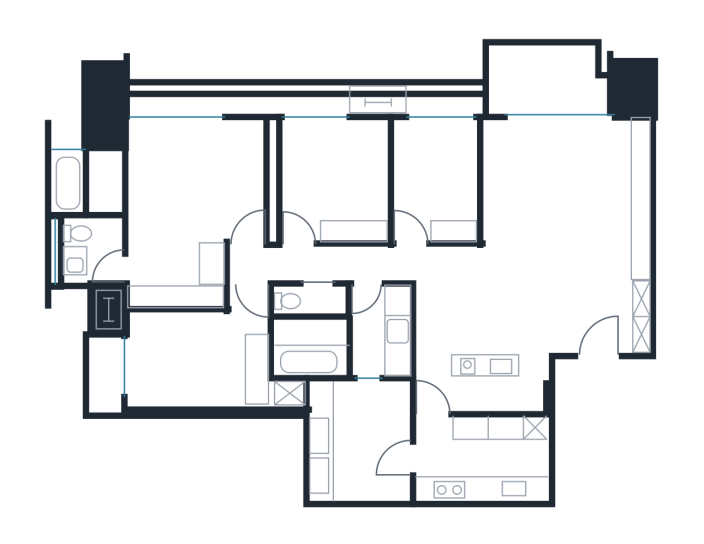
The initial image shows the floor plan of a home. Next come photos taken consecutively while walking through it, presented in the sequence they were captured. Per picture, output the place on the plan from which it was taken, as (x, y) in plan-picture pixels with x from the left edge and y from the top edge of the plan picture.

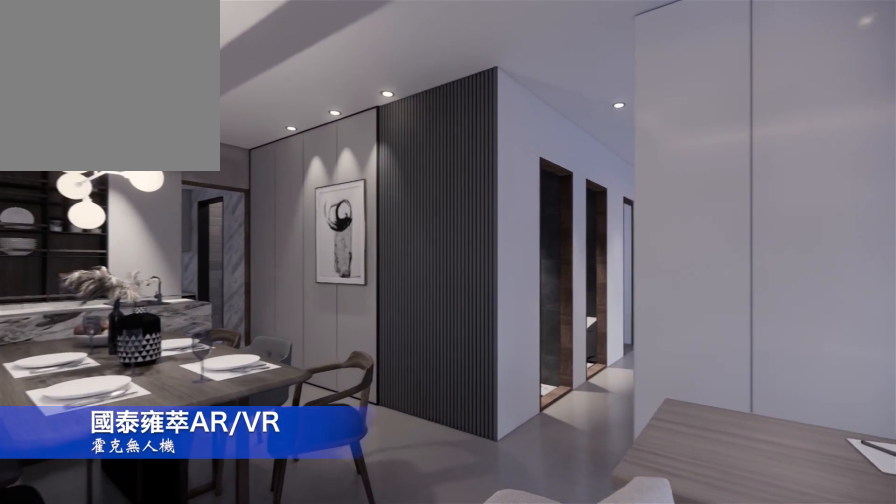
(506, 244)
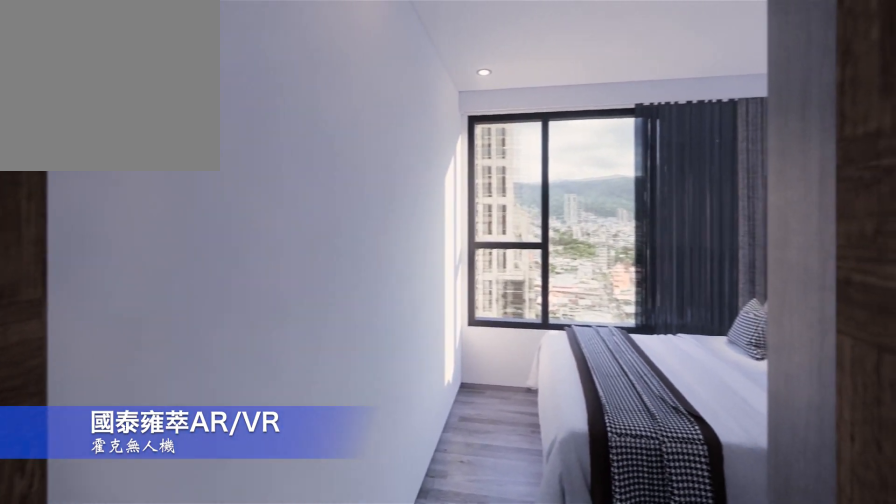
(306, 206)
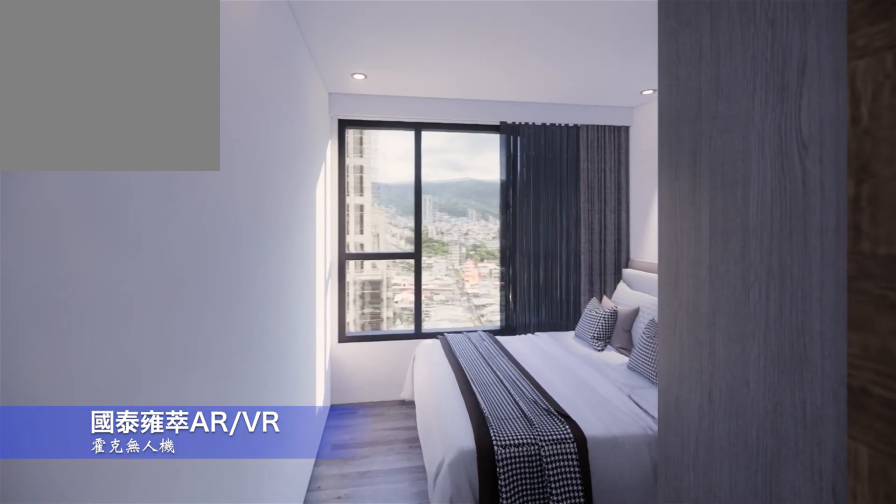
(307, 202)
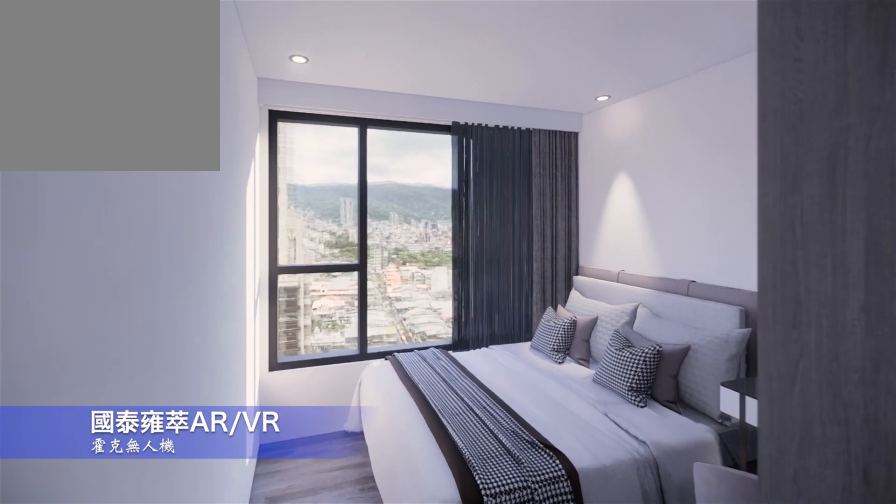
(309, 198)
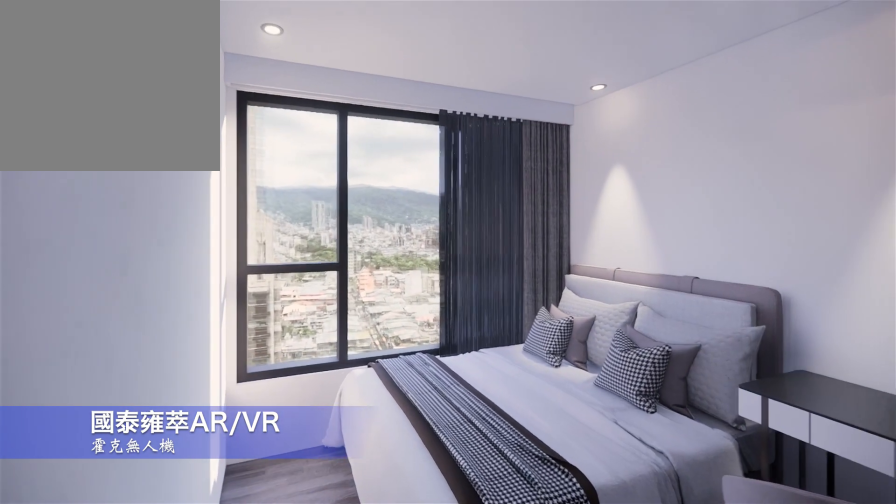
(310, 195)
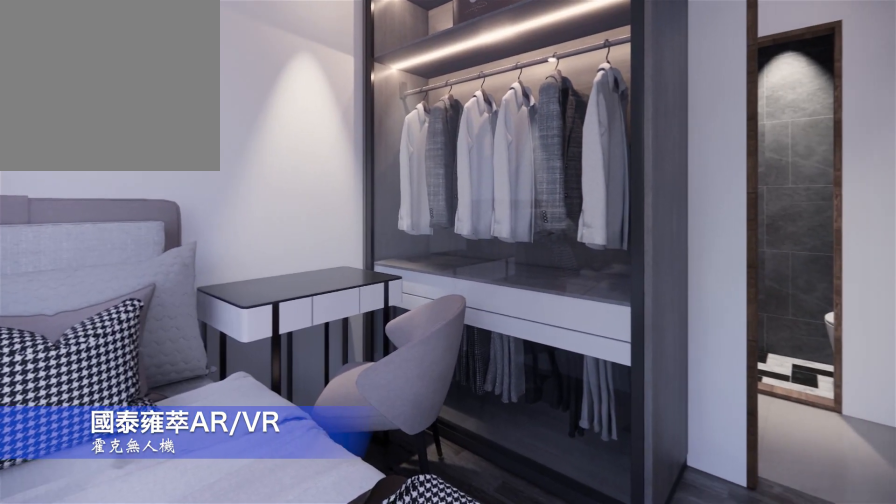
(327, 185)
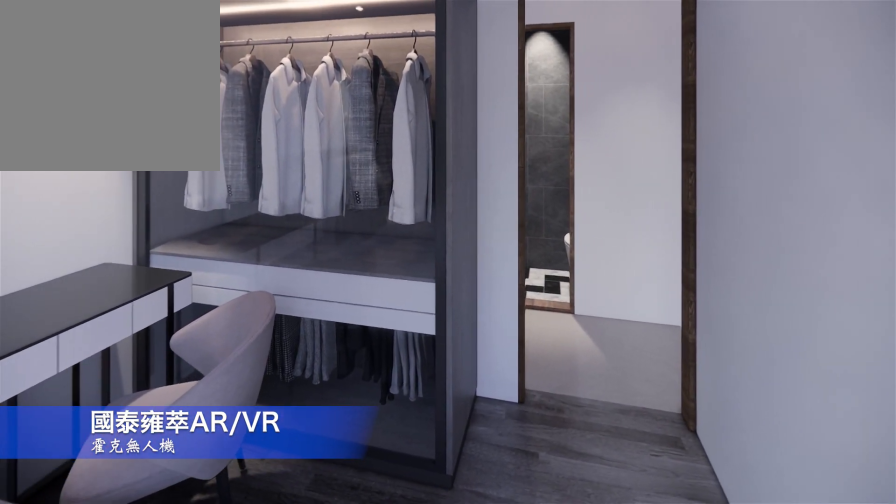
(326, 192)
